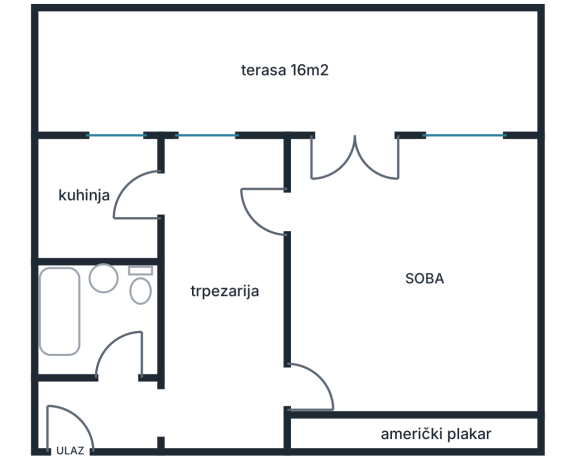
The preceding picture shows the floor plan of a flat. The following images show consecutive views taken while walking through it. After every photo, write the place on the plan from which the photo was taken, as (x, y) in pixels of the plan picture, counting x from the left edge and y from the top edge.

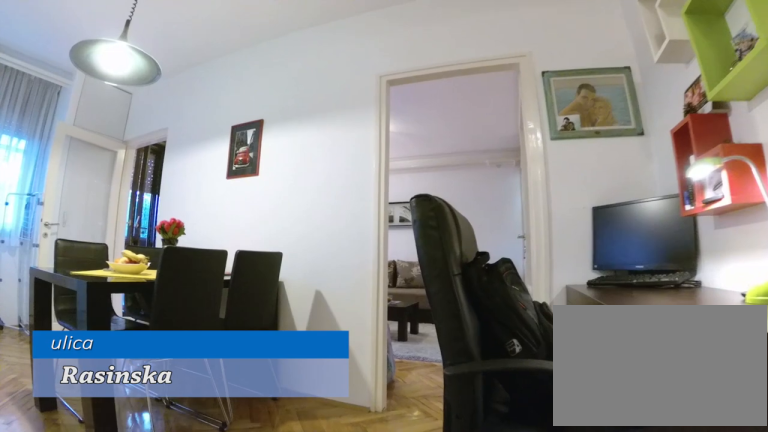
(172, 419)
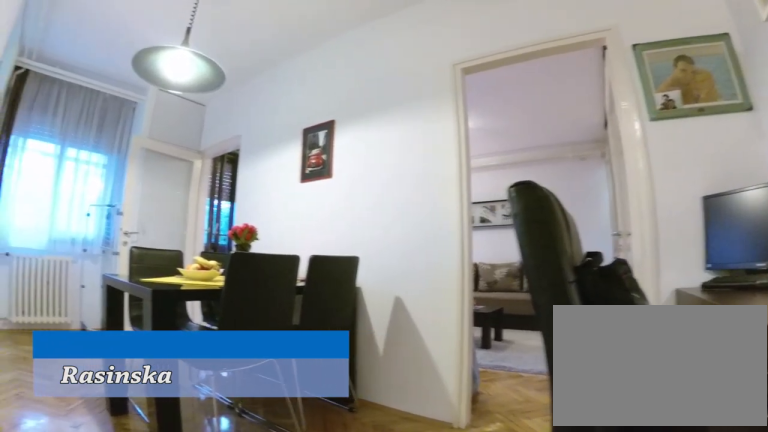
(183, 419)
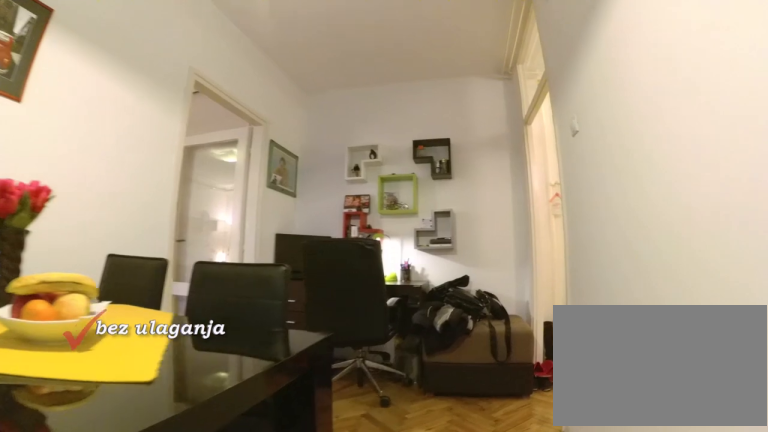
(193, 234)
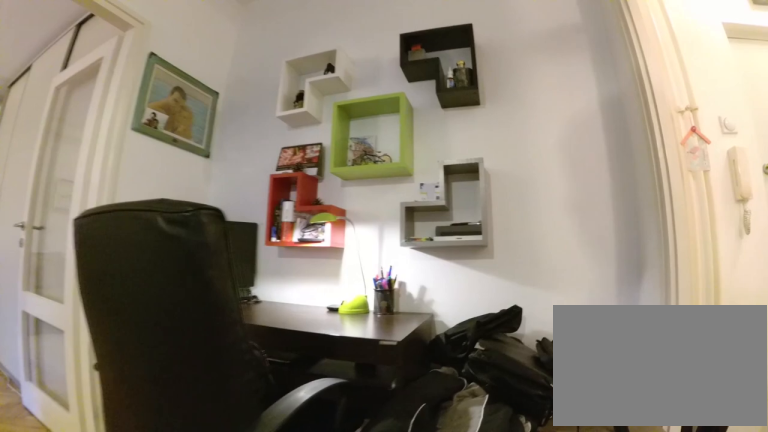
(194, 342)
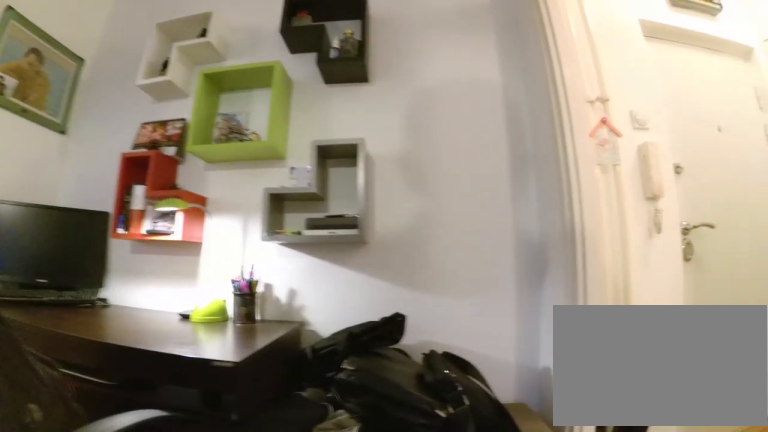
(197, 357)
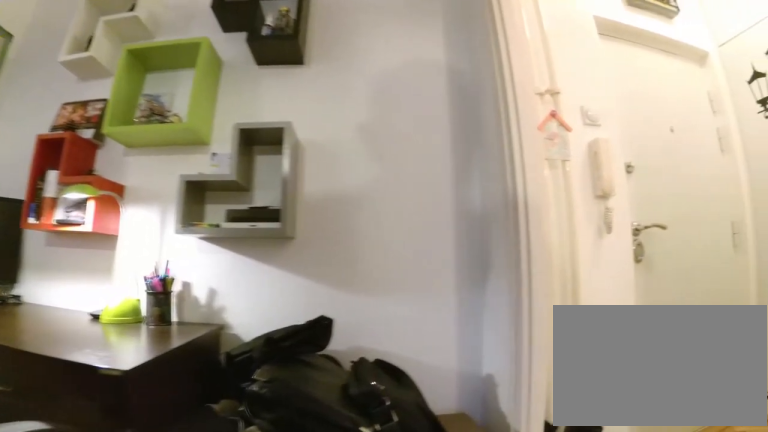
(199, 363)
